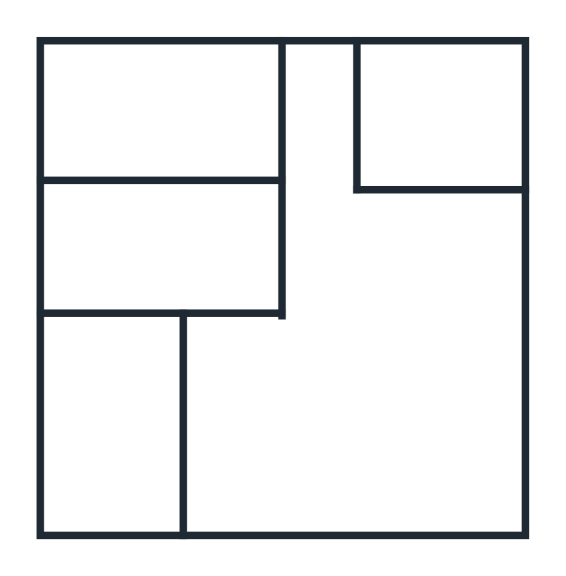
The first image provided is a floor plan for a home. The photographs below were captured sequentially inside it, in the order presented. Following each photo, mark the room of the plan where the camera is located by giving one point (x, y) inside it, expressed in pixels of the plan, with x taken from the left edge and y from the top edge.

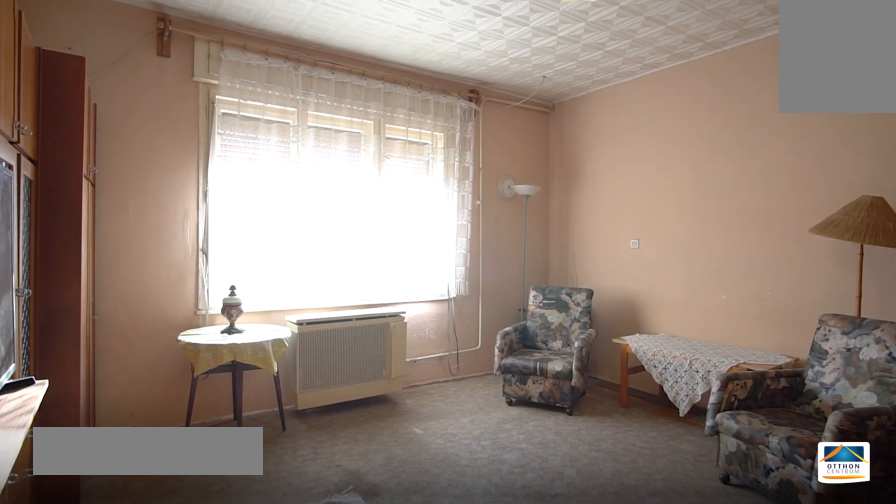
(150, 245)
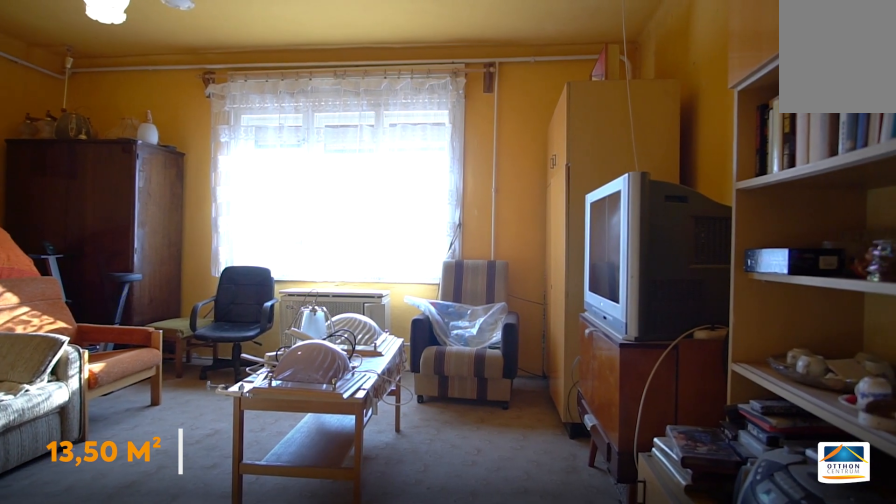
(164, 116)
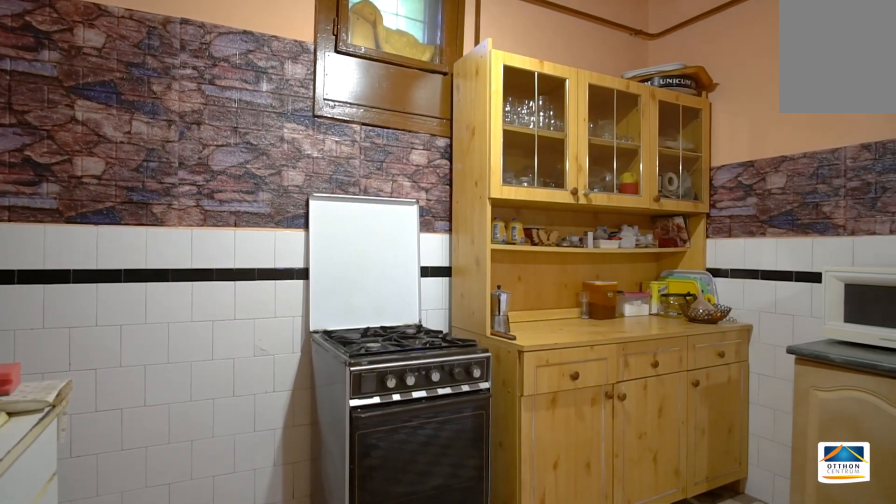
(395, 409)
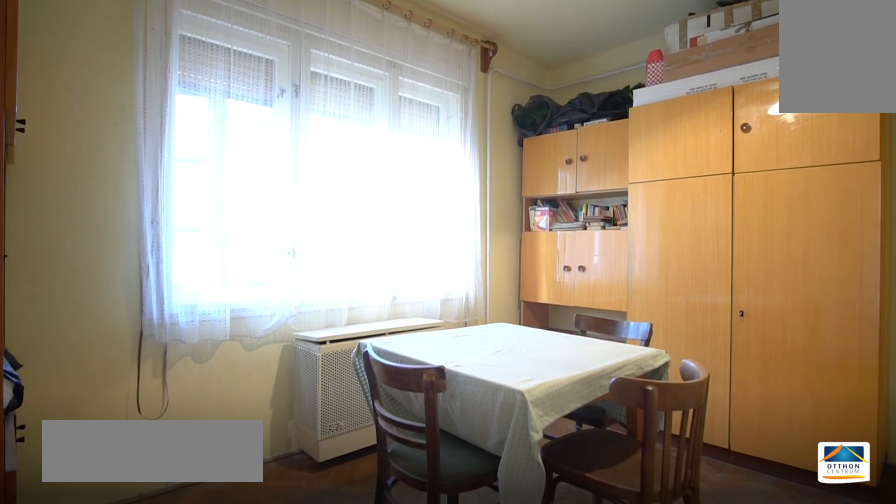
(443, 130)
